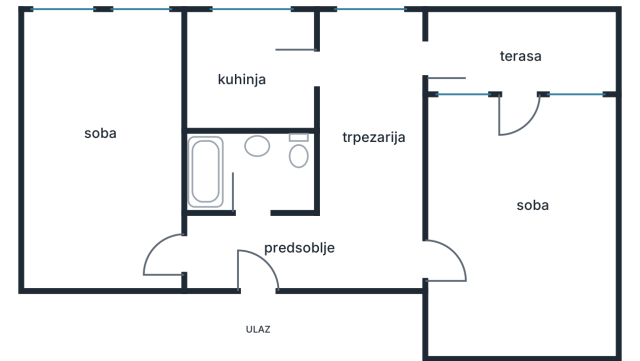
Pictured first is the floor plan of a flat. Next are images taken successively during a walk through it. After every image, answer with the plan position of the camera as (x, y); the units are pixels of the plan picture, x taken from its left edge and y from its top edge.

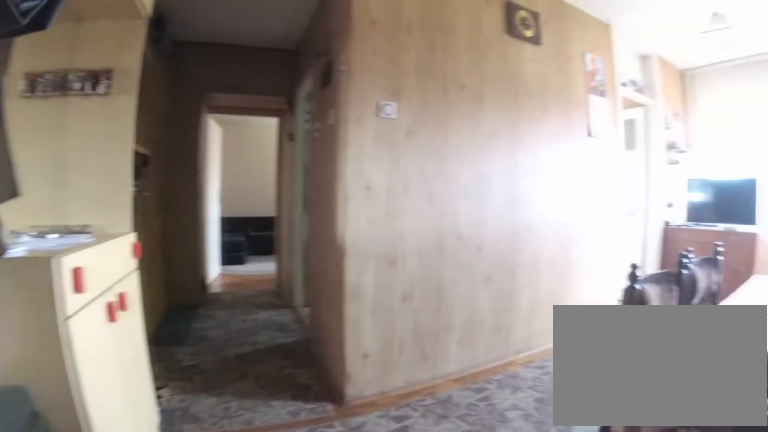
(424, 260)
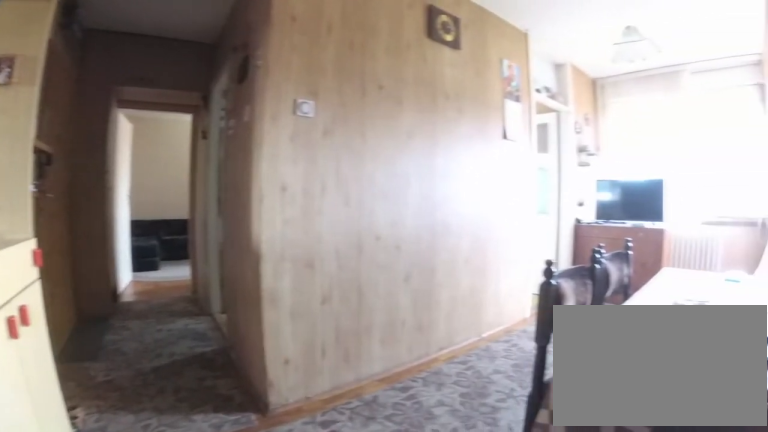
(421, 262)
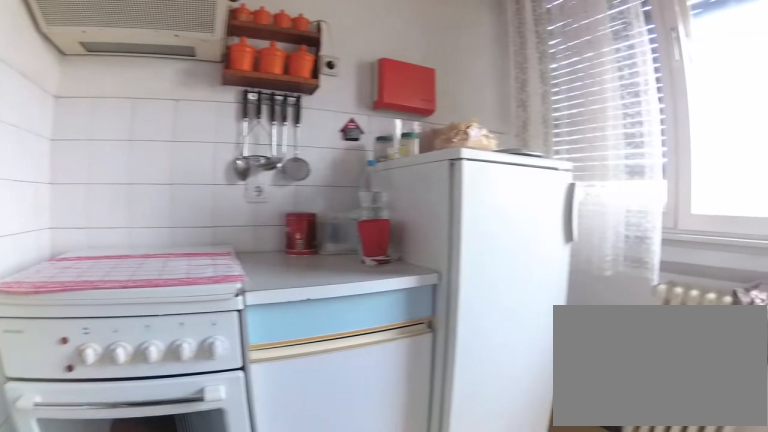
(246, 84)
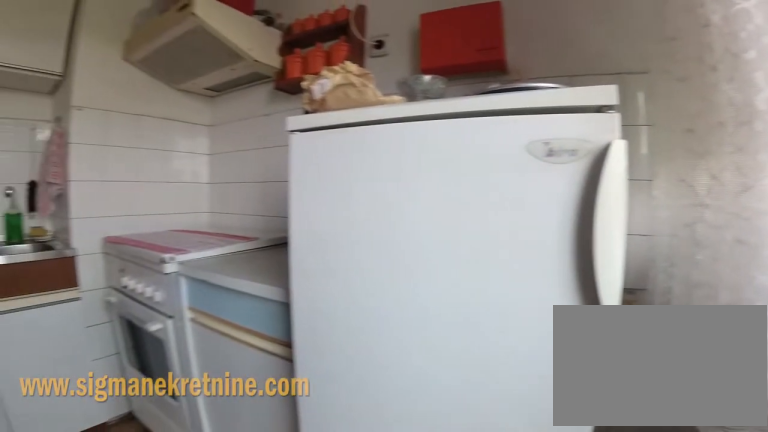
(248, 37)
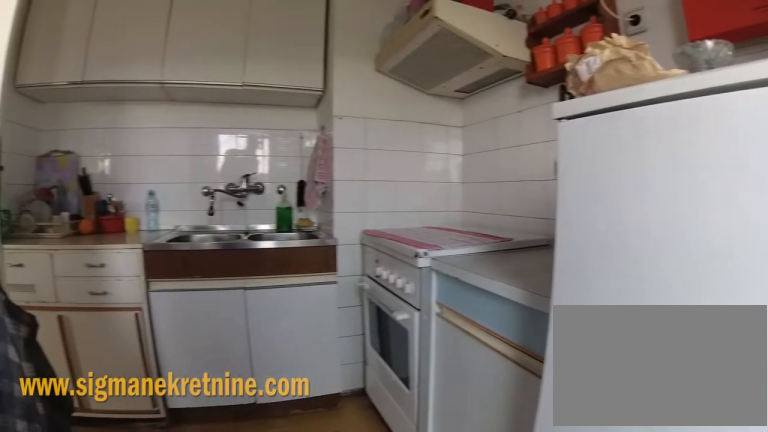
(246, 30)
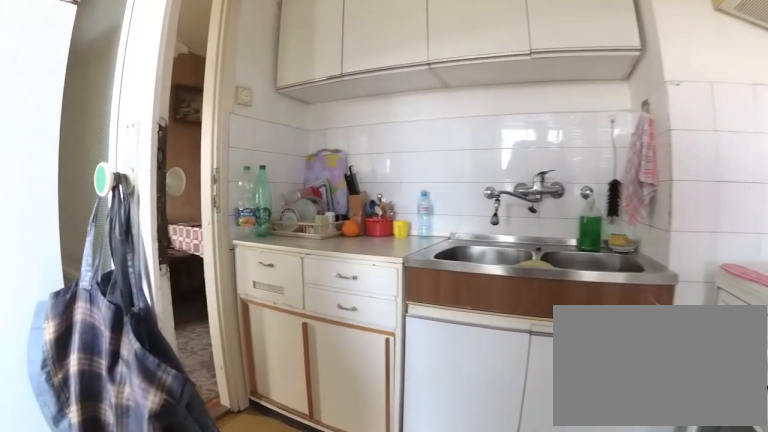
(240, 68)
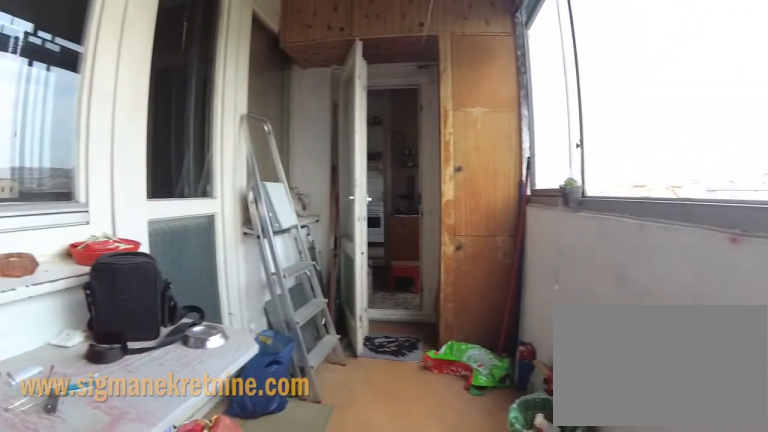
(582, 73)
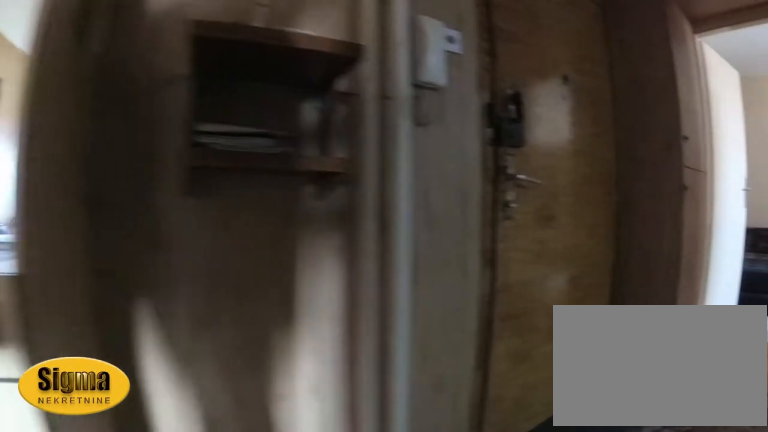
(328, 238)
